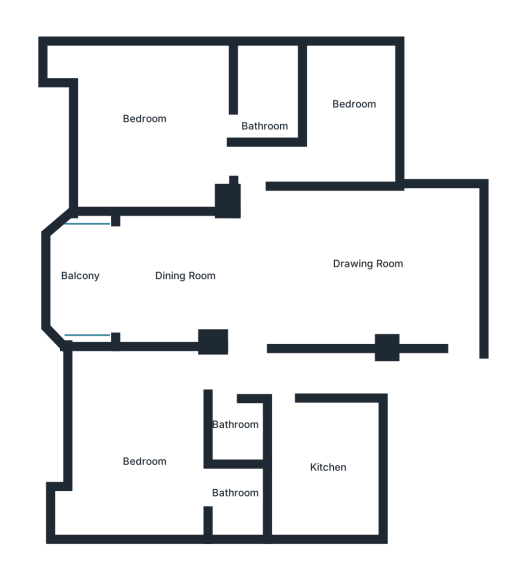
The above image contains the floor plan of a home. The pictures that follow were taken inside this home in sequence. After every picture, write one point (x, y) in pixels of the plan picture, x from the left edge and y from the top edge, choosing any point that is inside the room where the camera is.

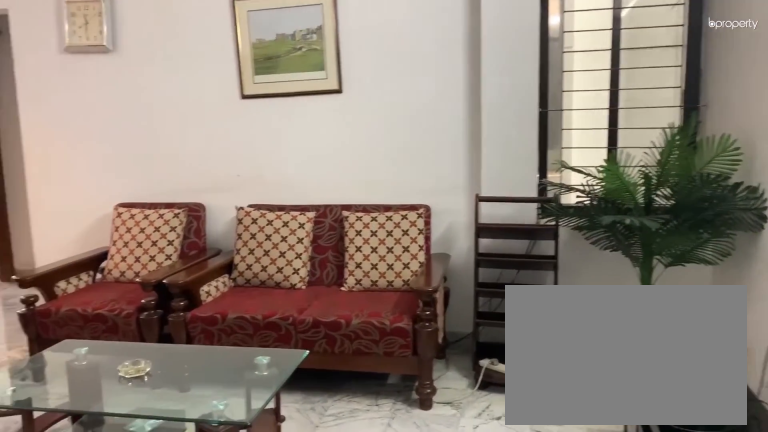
(350, 279)
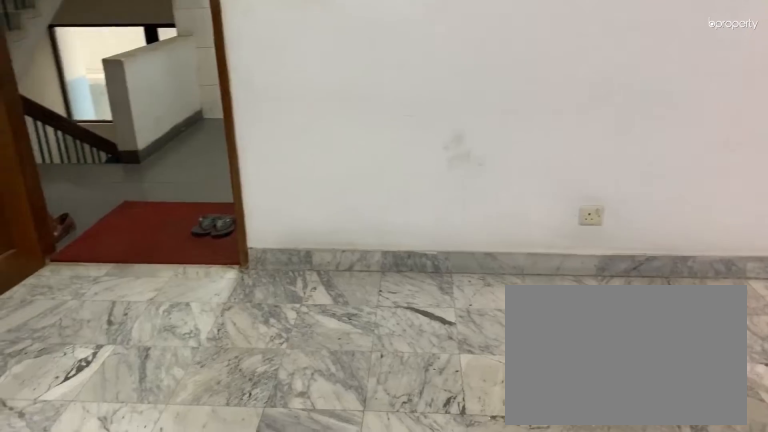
(350, 279)
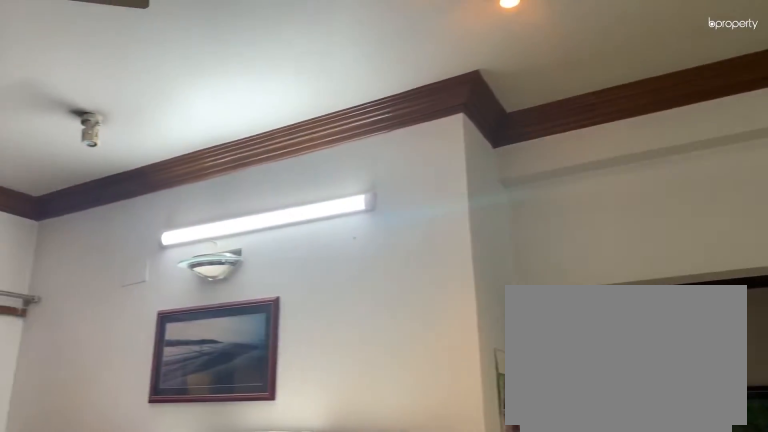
(153, 279)
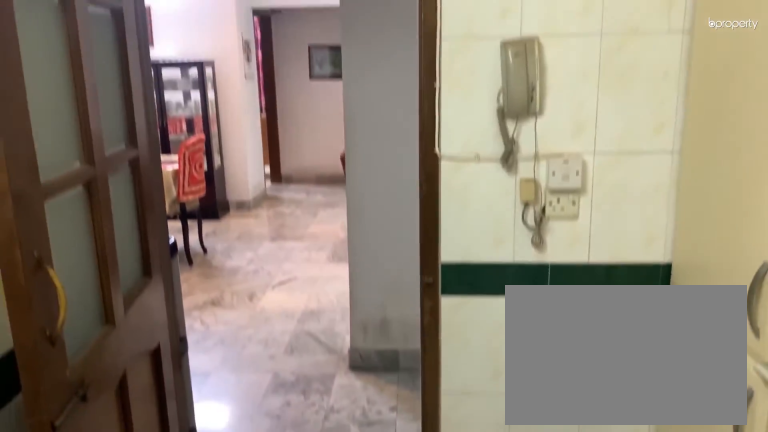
(324, 465)
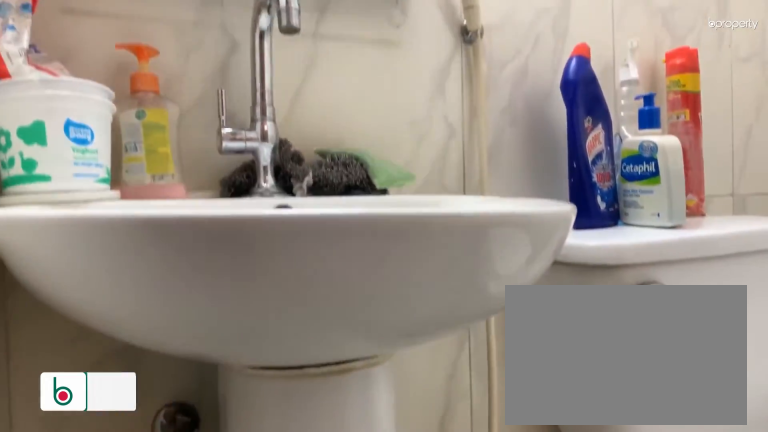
(237, 431)
